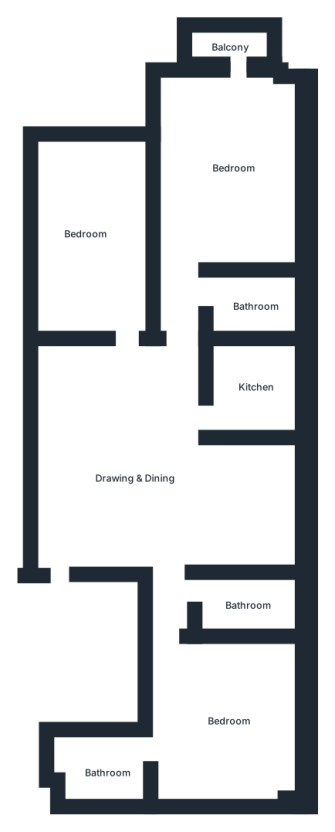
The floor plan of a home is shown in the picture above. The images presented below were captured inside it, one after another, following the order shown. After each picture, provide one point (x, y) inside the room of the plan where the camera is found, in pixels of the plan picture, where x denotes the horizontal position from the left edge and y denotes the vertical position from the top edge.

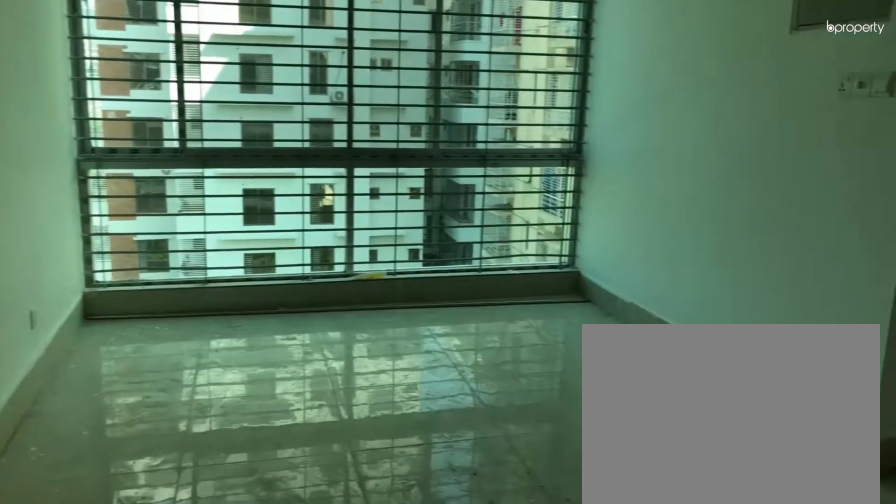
(137, 464)
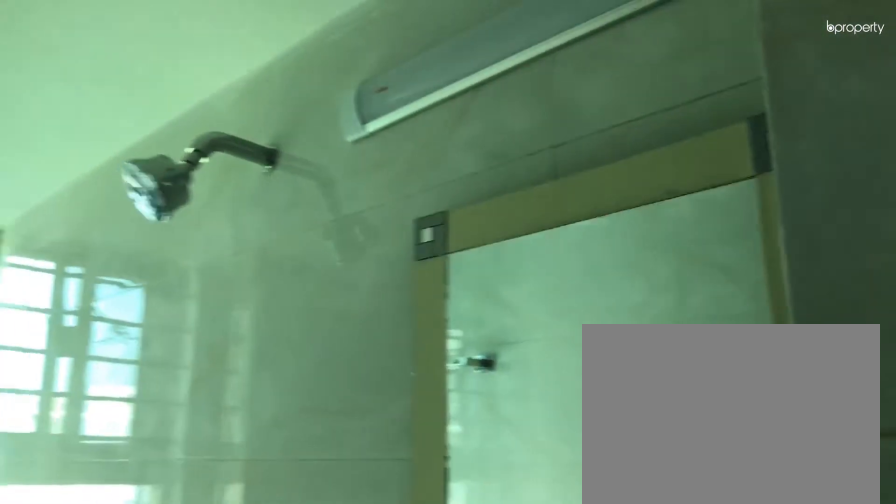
(246, 603)
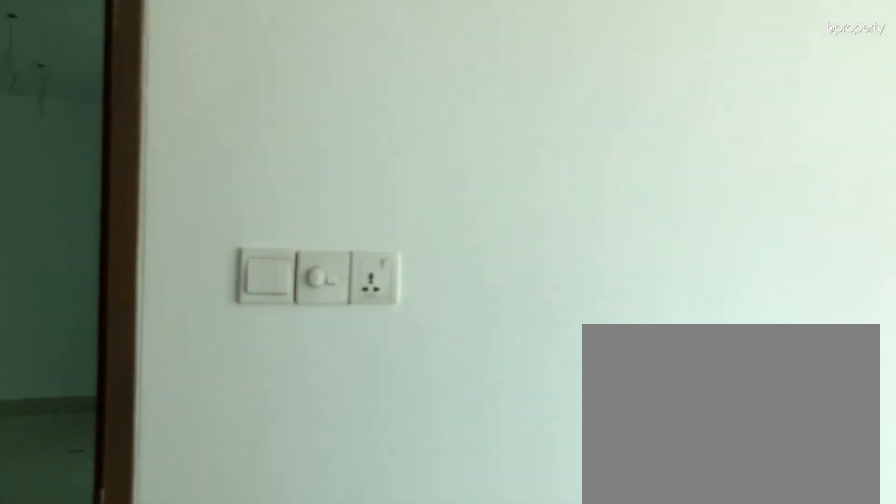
(223, 719)
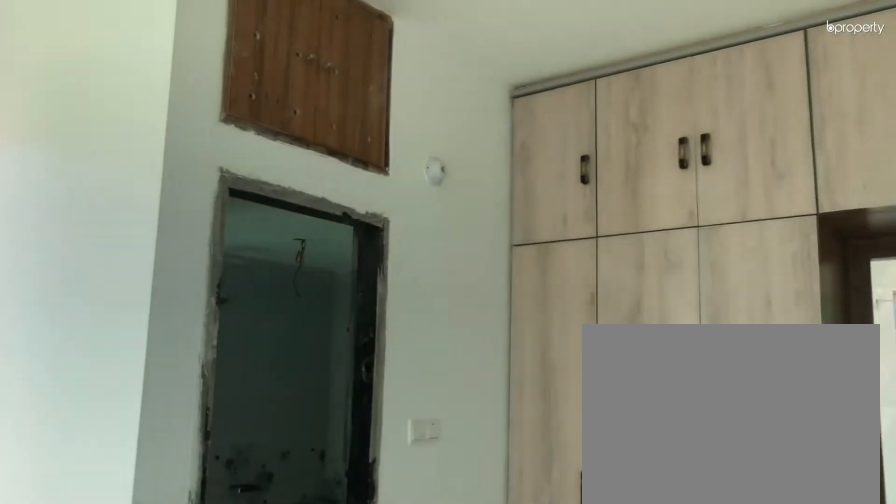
(223, 719)
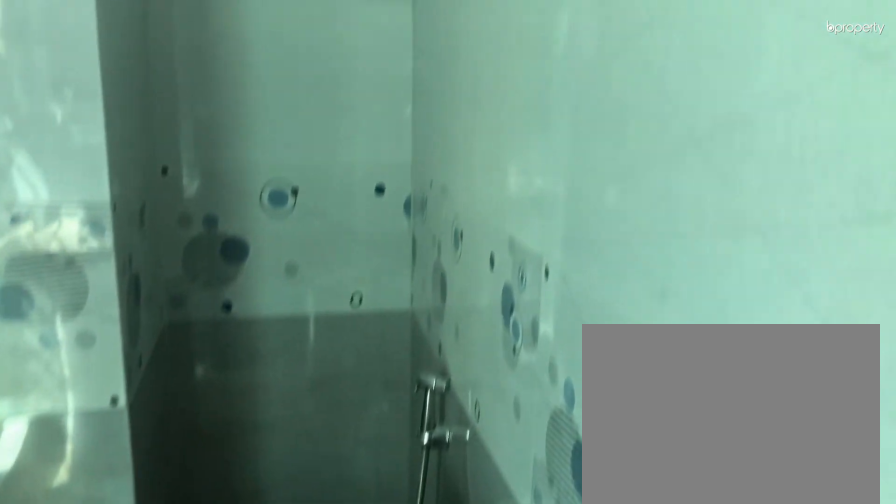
(99, 758)
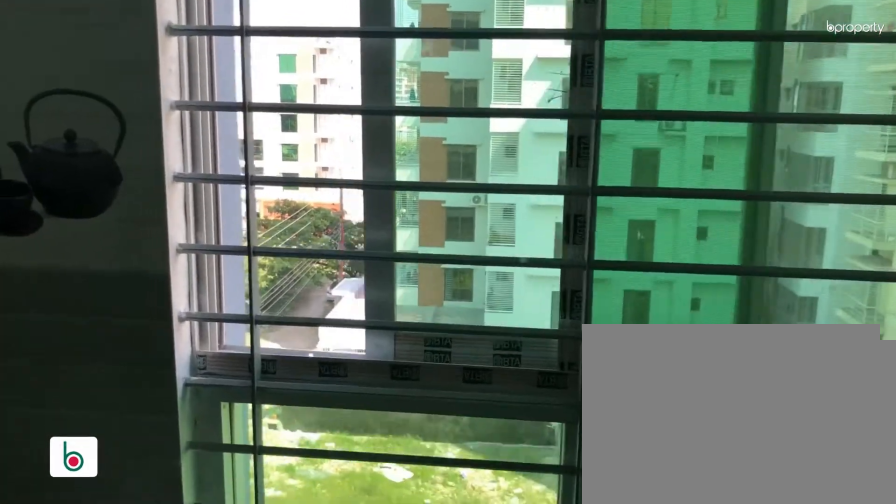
(256, 382)
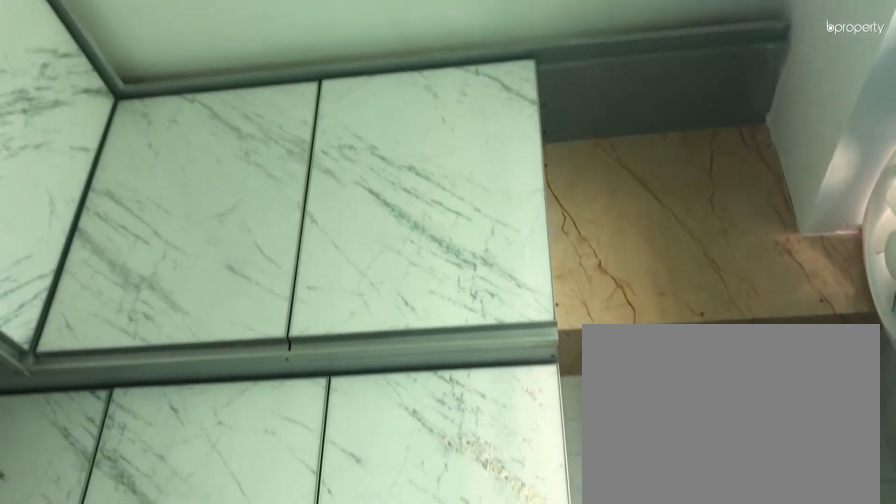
(261, 382)
